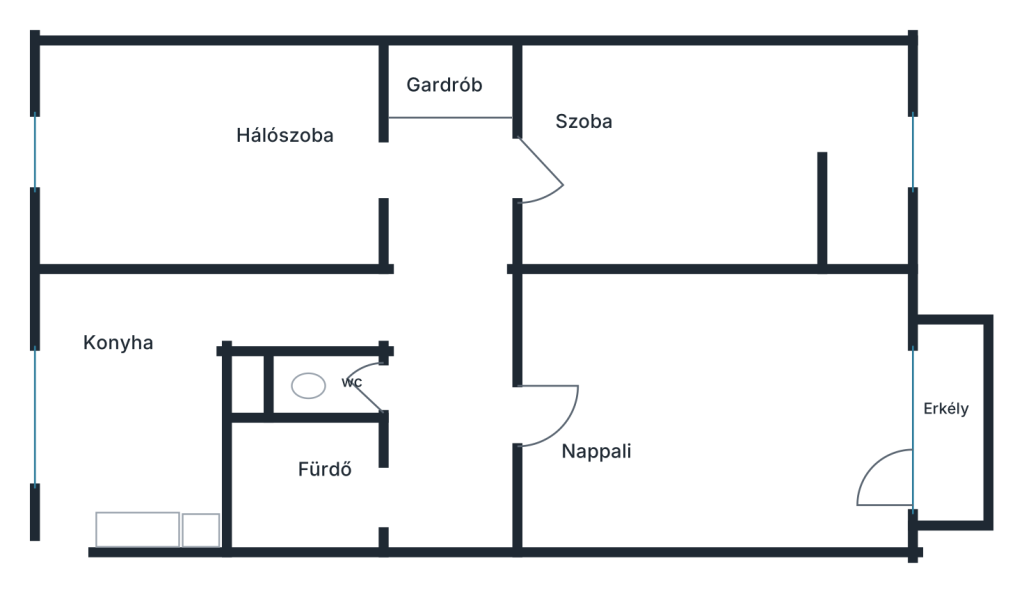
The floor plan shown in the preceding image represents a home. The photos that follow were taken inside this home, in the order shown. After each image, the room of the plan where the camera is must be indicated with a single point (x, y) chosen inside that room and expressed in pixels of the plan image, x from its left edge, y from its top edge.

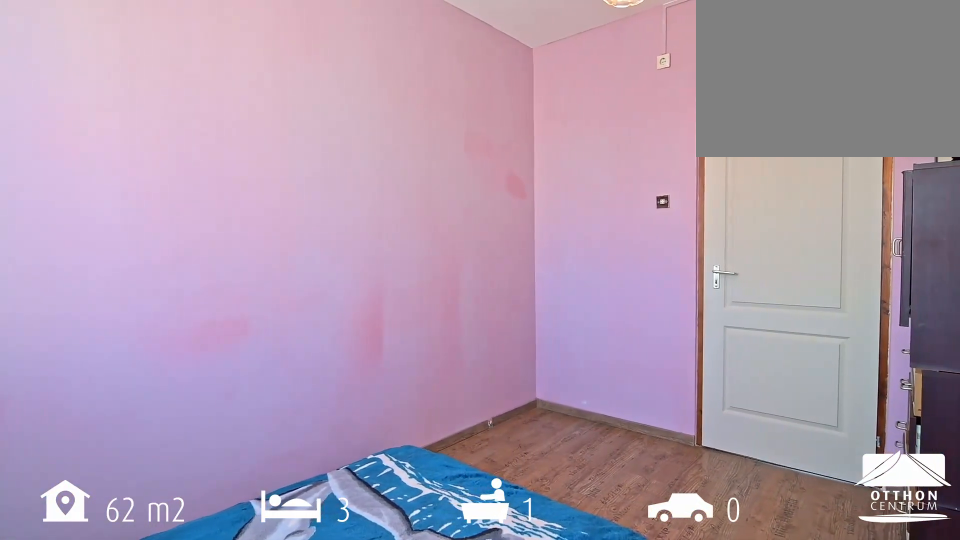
(204, 157)
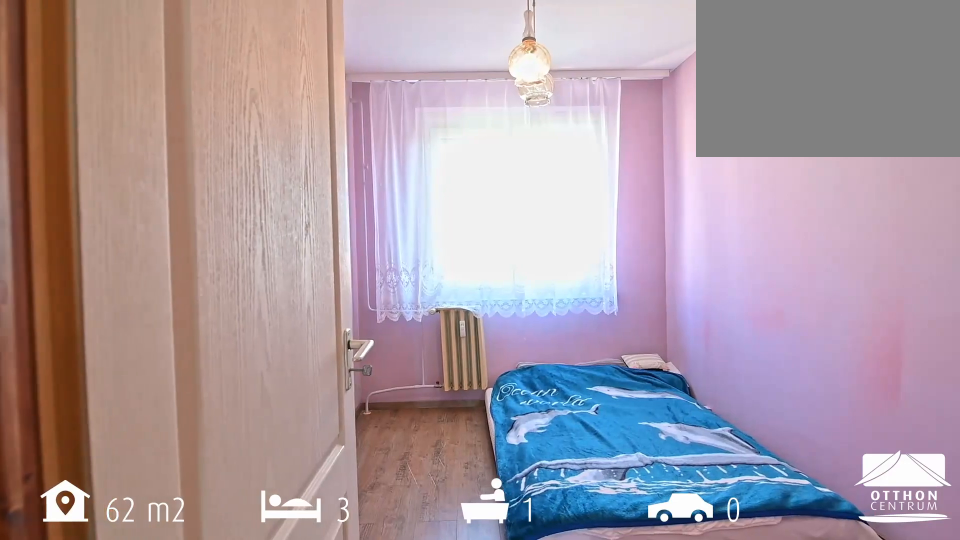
(204, 157)
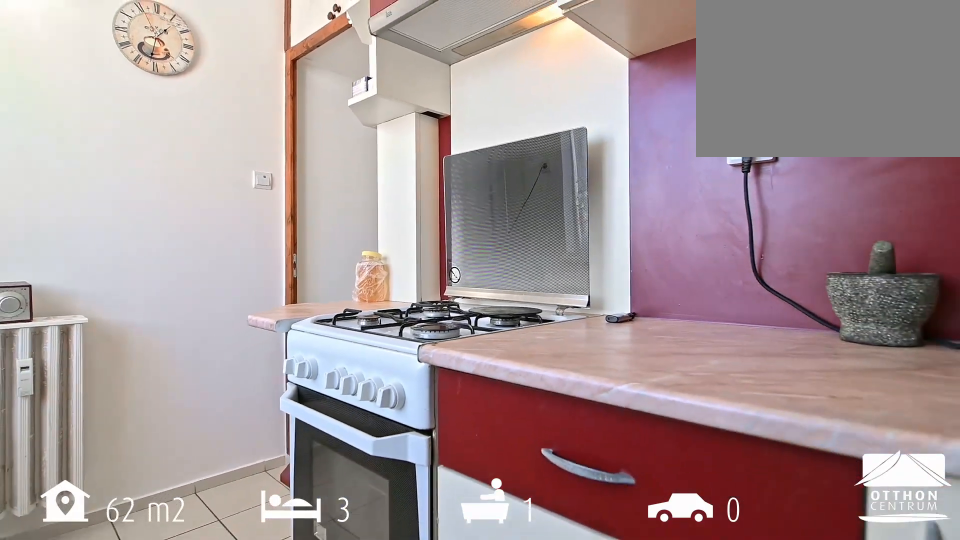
(138, 419)
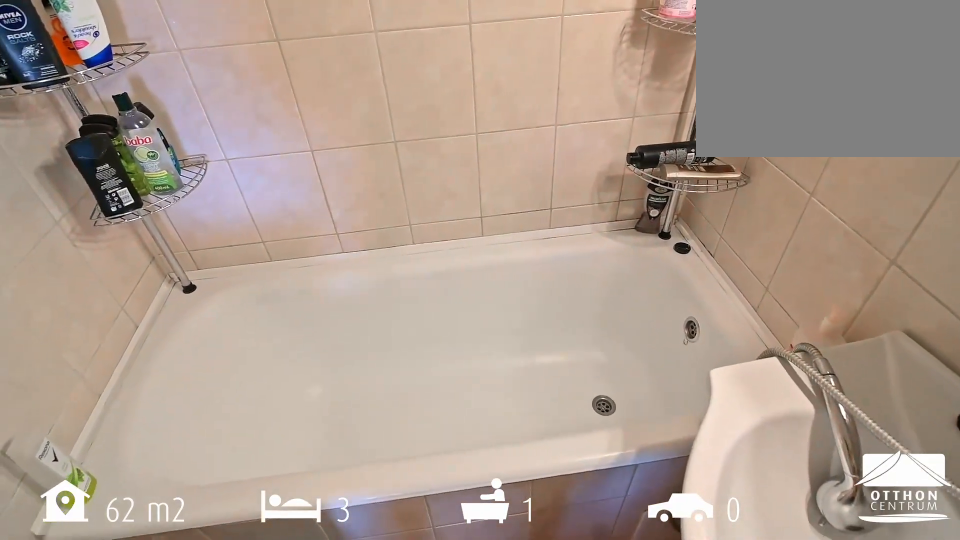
(311, 485)
